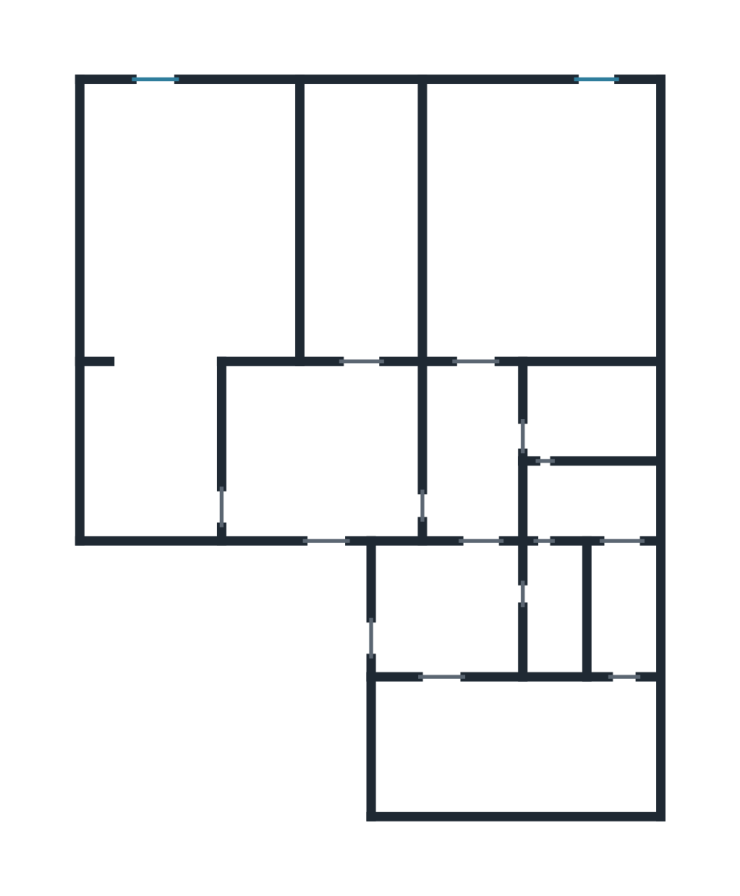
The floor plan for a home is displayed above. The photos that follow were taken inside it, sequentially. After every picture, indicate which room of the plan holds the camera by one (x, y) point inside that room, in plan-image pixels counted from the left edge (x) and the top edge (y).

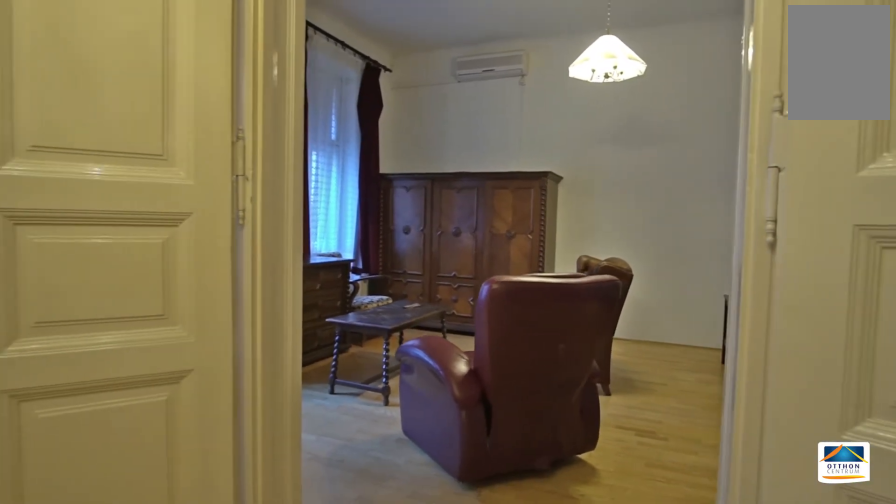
(553, 232)
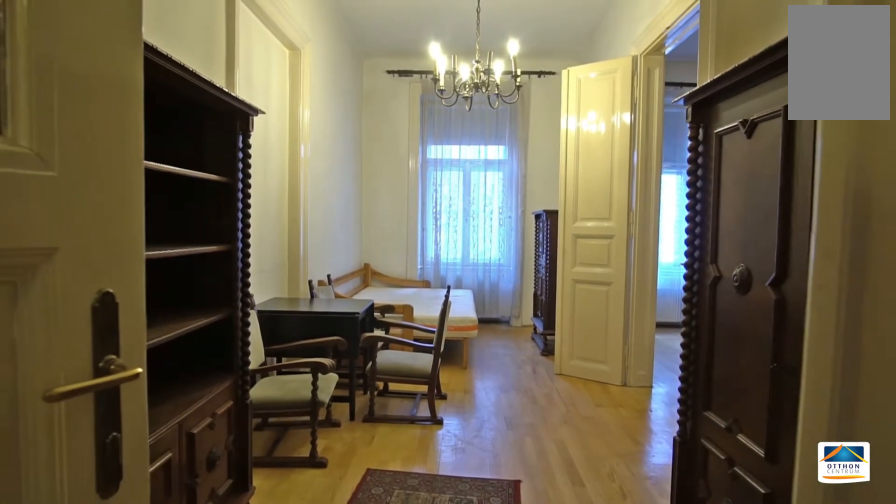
(369, 219)
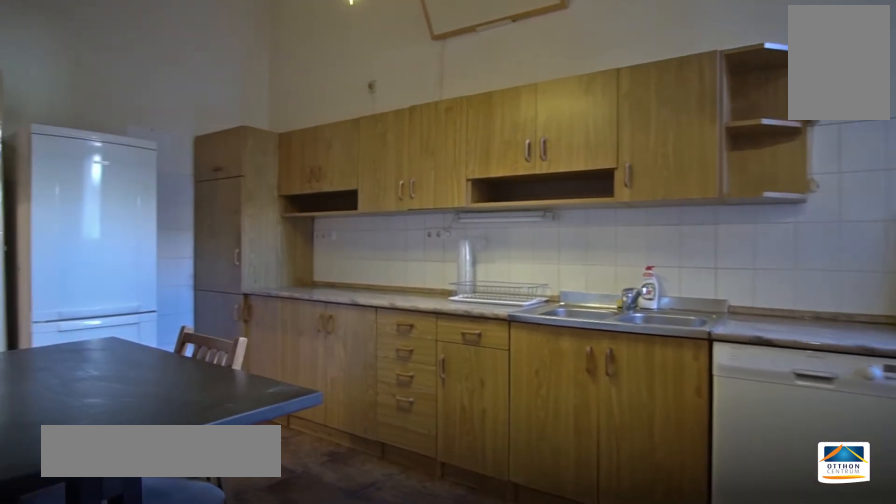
(510, 745)
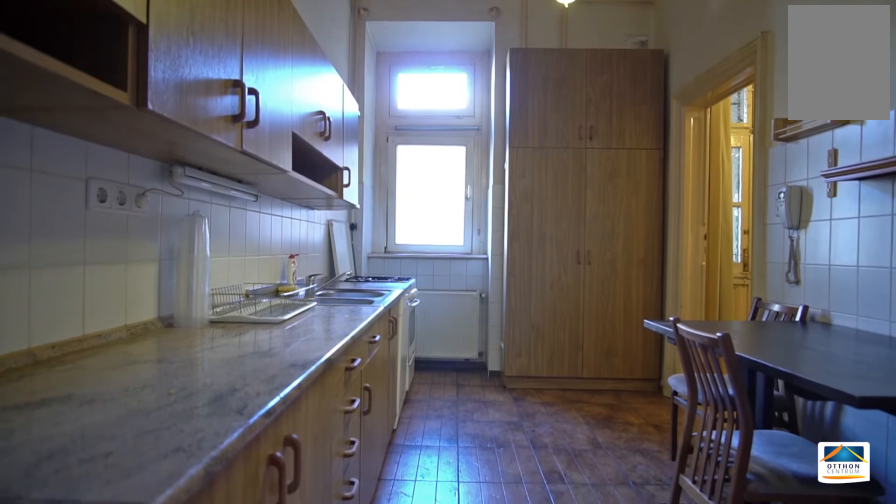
(511, 746)
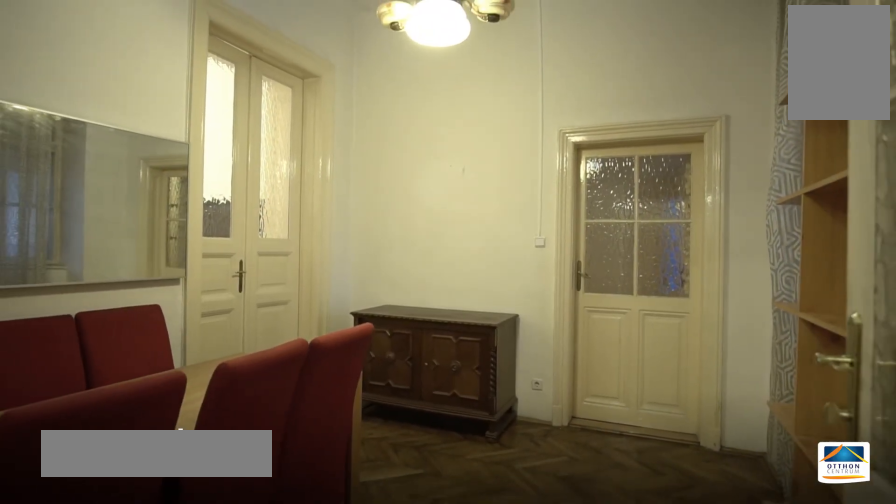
(313, 452)
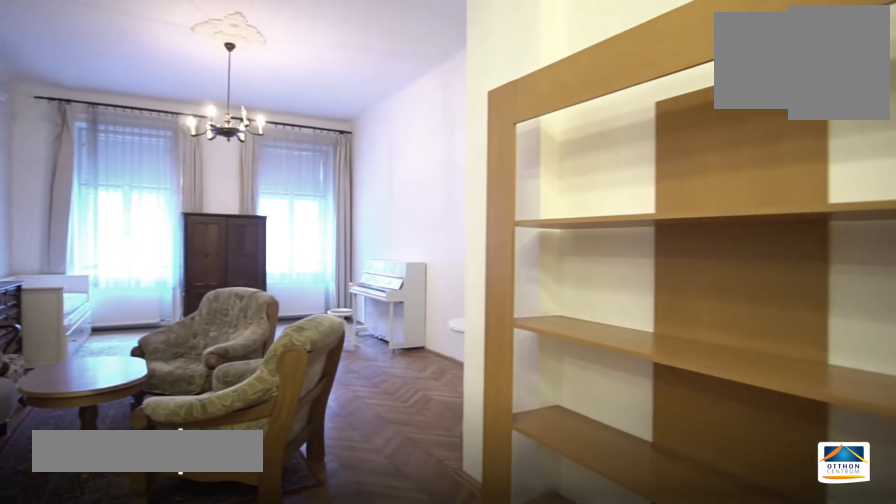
(198, 233)
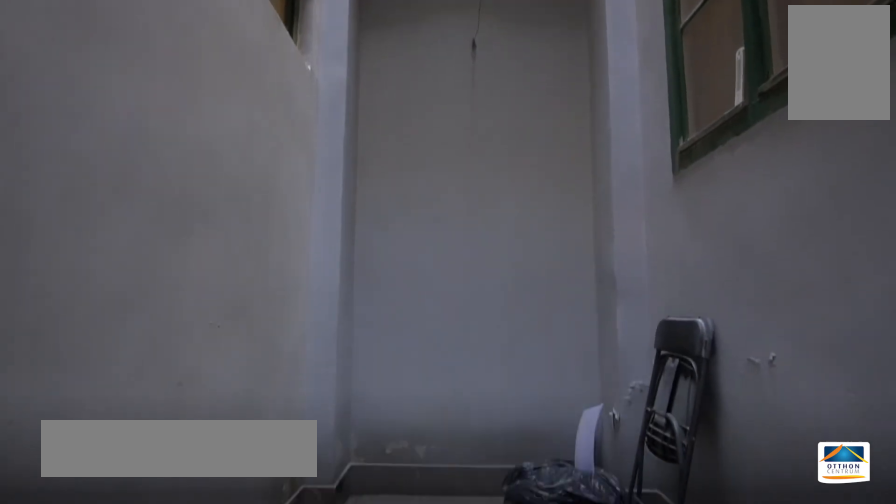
(589, 497)
